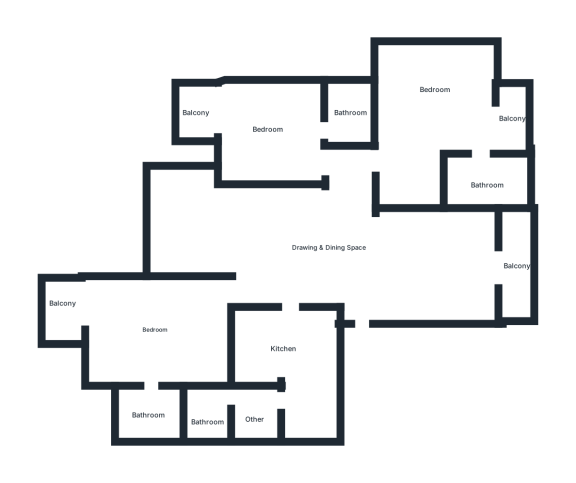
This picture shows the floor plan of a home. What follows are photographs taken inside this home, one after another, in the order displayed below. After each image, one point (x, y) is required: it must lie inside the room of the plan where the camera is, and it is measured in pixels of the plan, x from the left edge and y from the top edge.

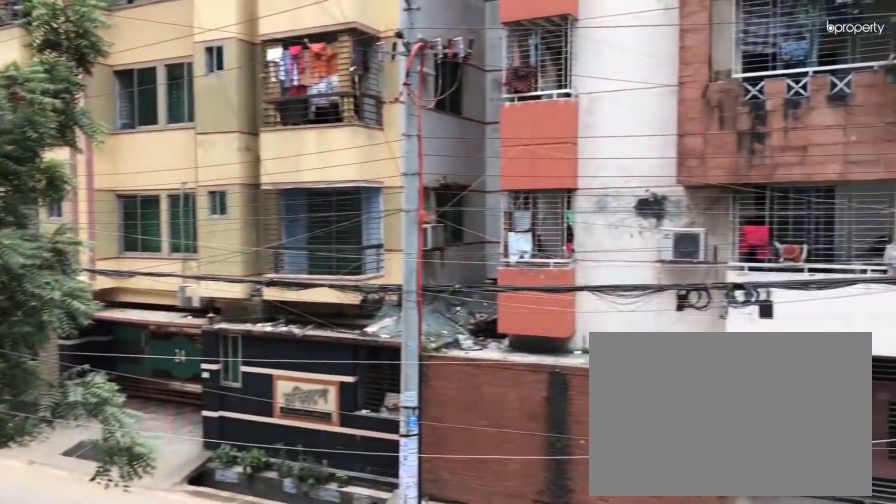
(68, 311)
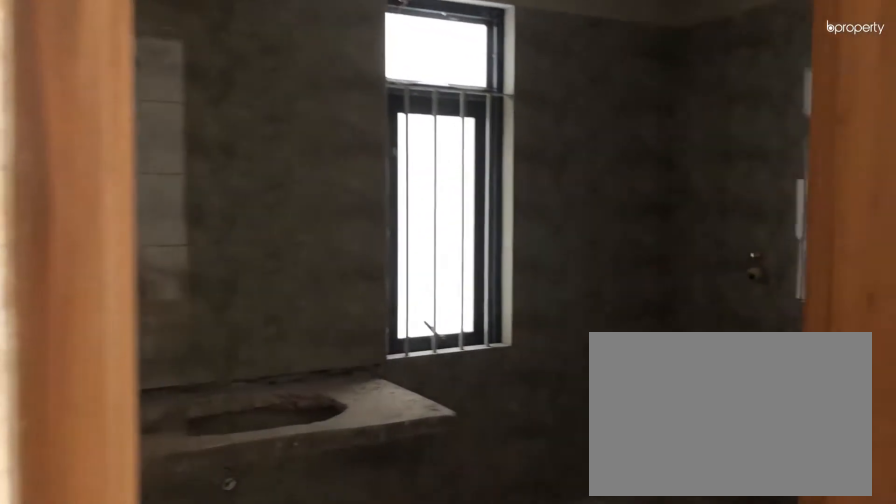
(150, 378)
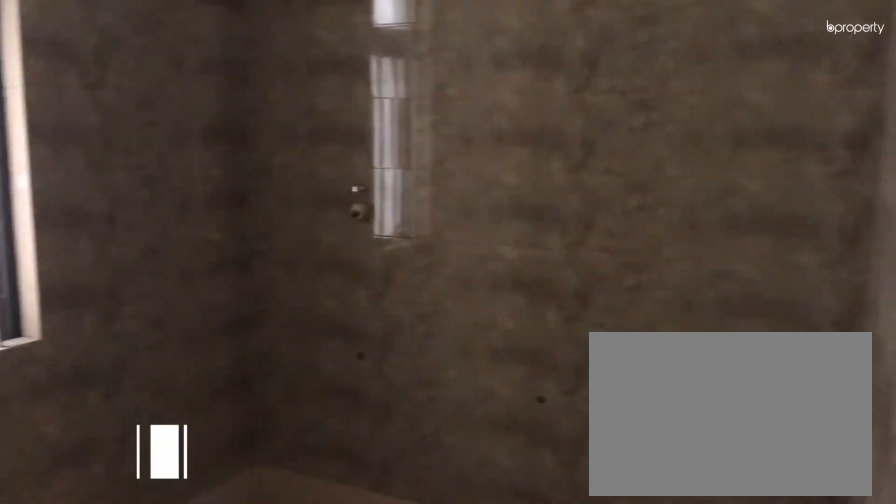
(158, 409)
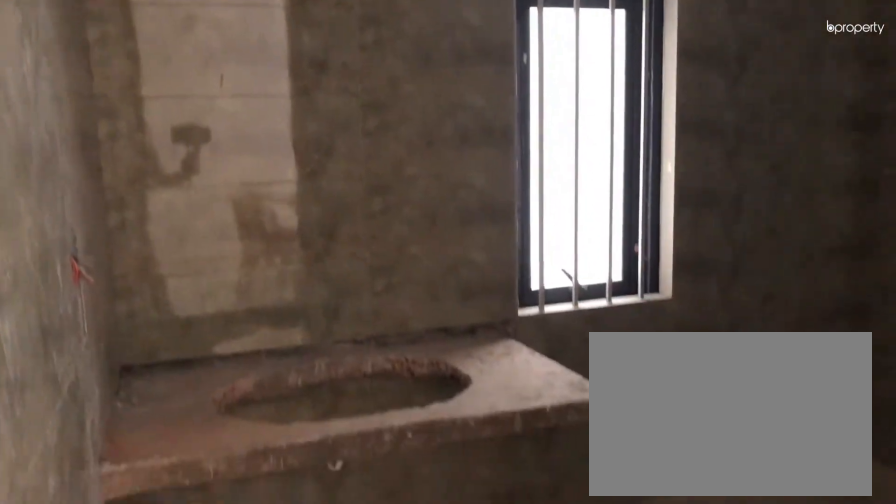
(158, 409)
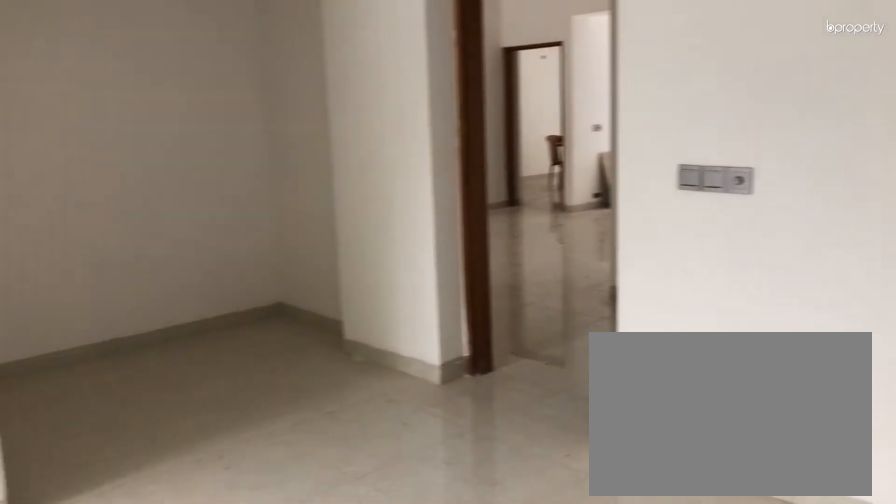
(439, 116)
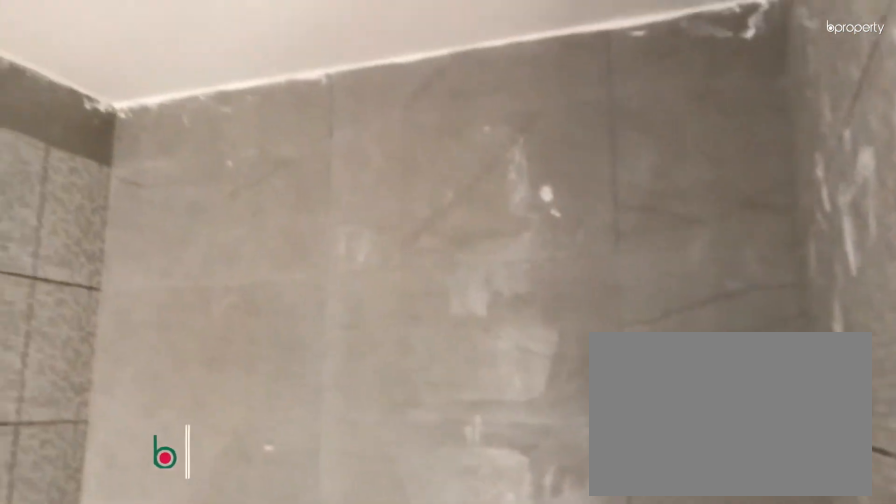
(481, 184)
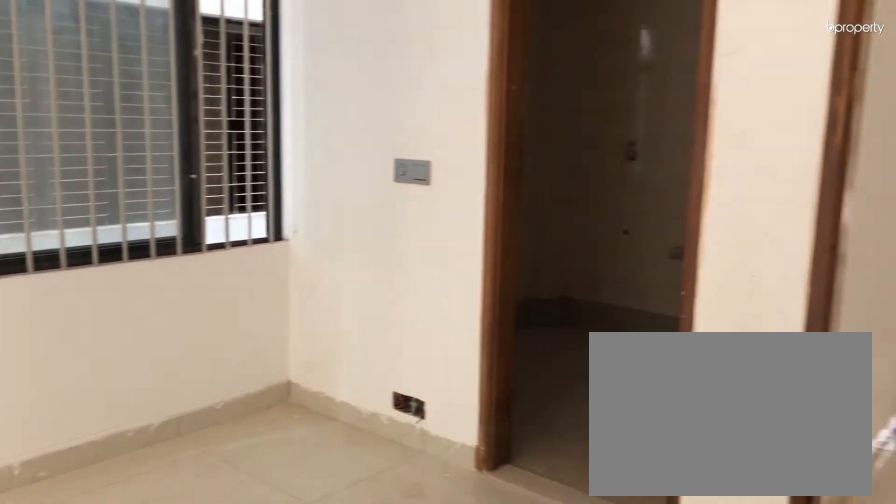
(284, 132)
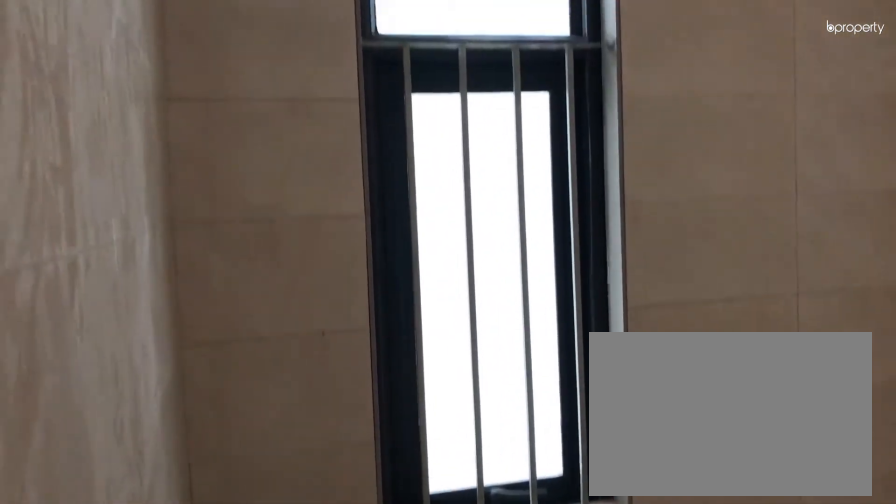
(356, 115)
